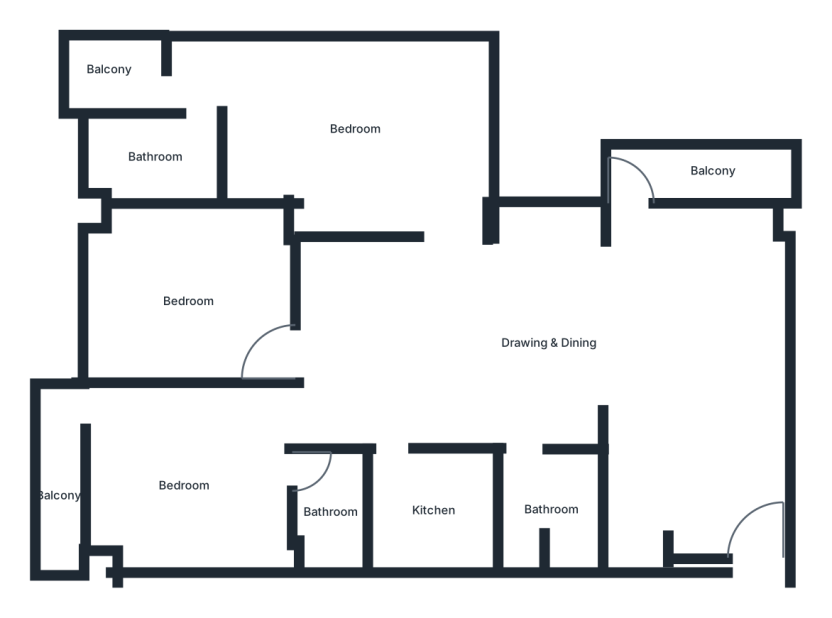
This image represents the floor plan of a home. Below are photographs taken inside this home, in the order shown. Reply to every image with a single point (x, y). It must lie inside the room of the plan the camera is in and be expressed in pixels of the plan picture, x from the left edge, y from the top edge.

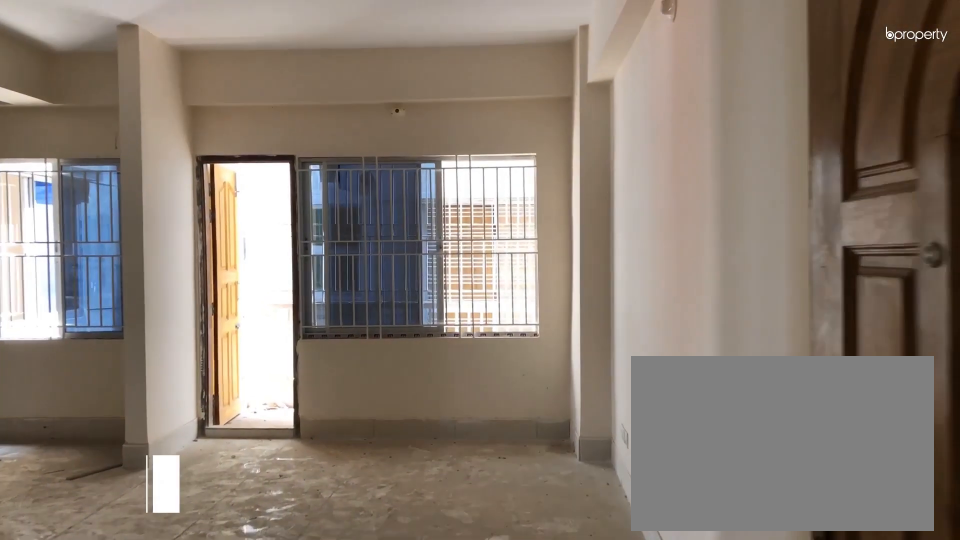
(751, 526)
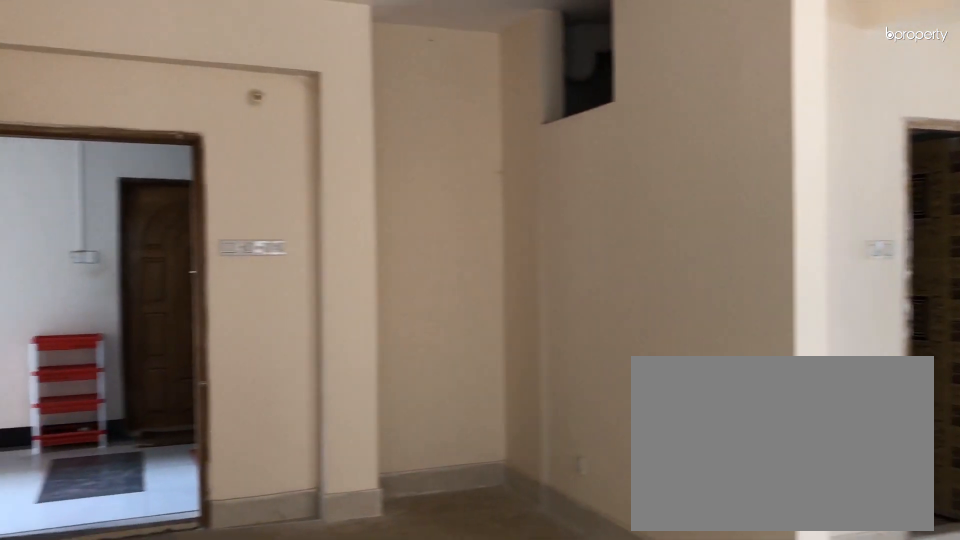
(689, 458)
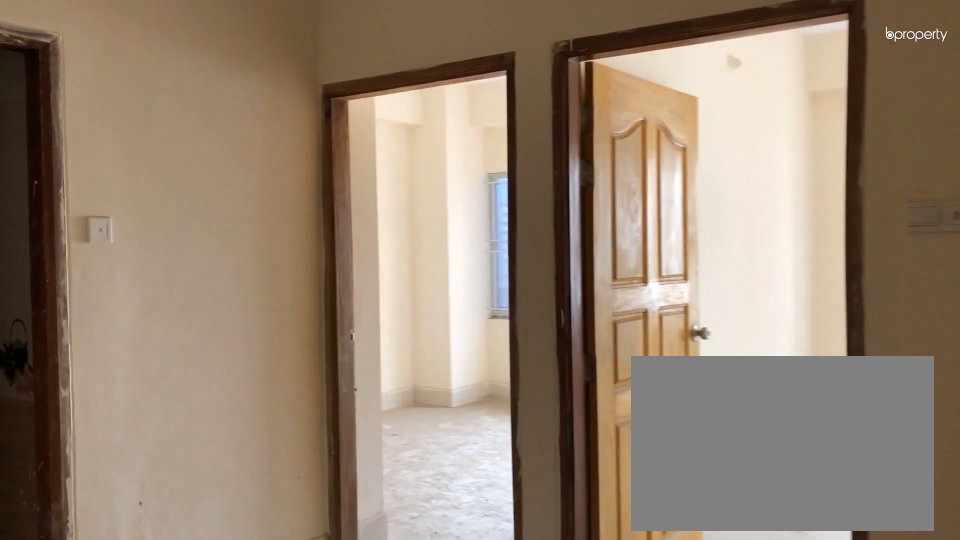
(449, 347)
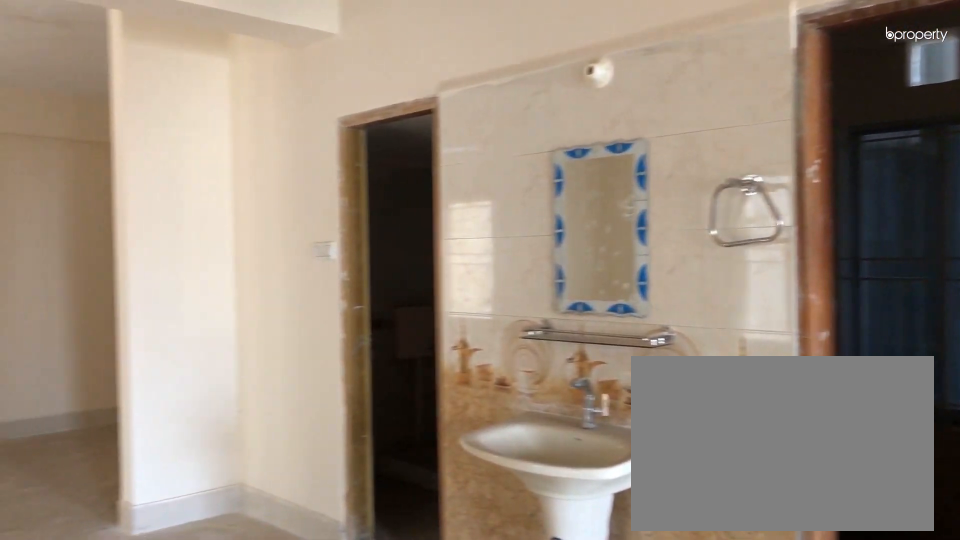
(449, 347)
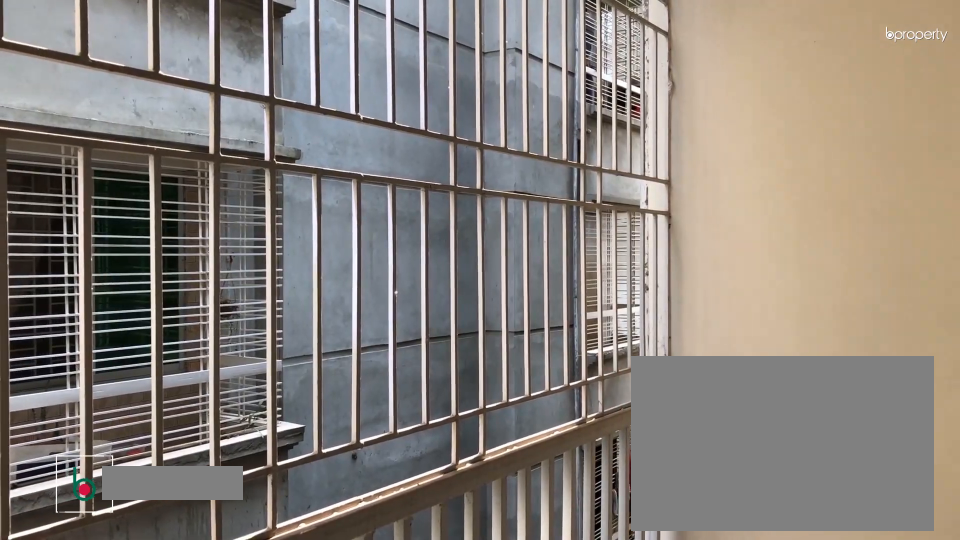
(713, 170)
